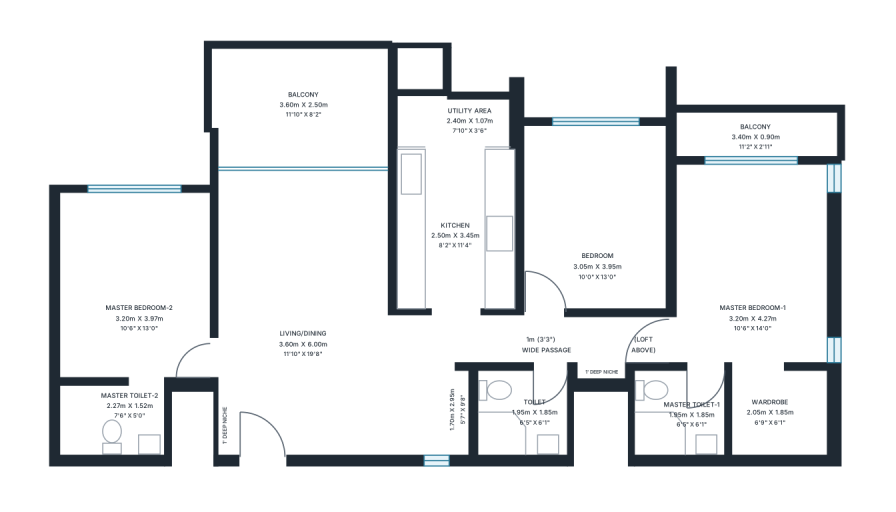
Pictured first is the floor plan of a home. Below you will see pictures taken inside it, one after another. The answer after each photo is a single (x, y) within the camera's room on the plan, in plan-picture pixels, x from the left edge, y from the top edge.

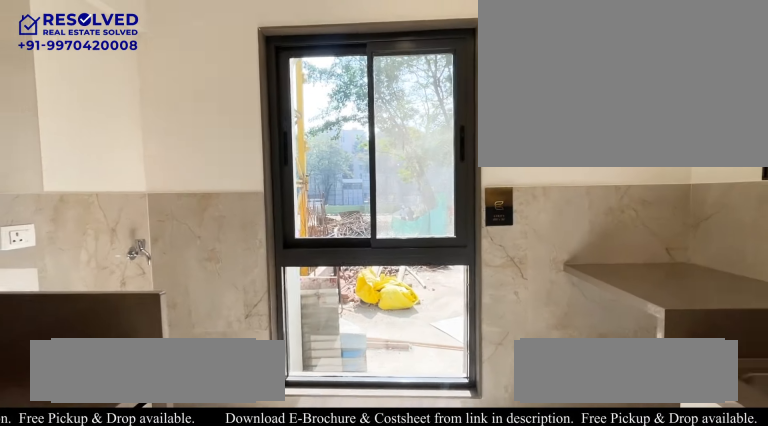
(455, 230)
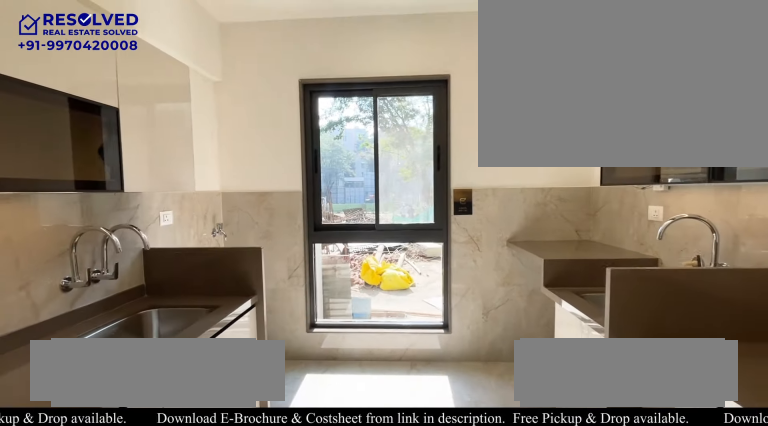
(455, 230)
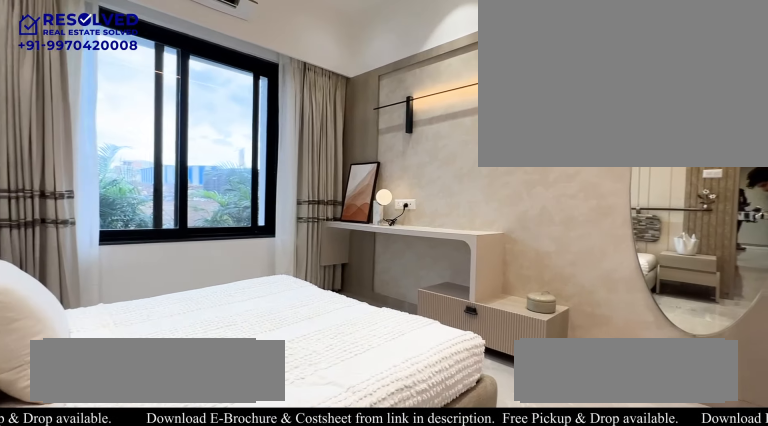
(595, 216)
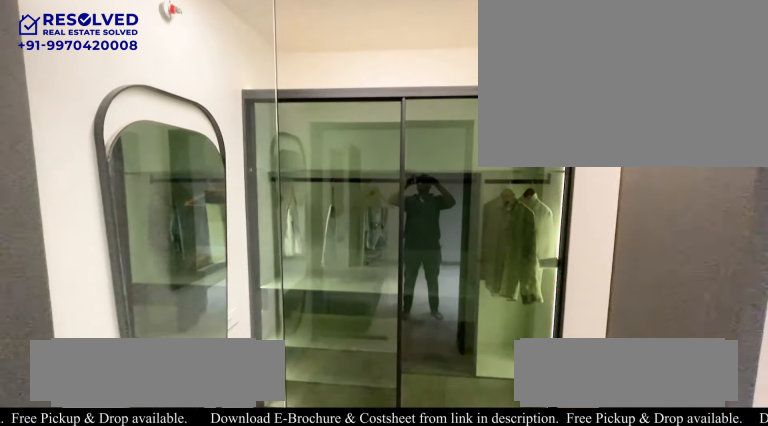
(775, 412)
